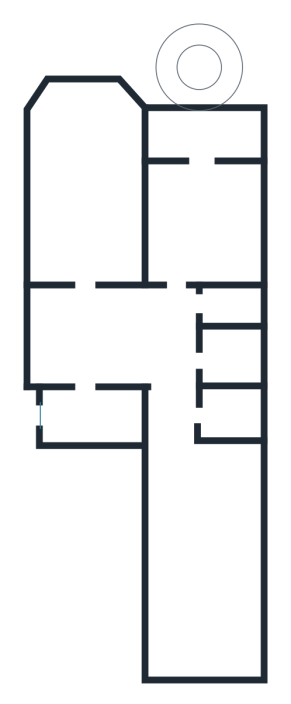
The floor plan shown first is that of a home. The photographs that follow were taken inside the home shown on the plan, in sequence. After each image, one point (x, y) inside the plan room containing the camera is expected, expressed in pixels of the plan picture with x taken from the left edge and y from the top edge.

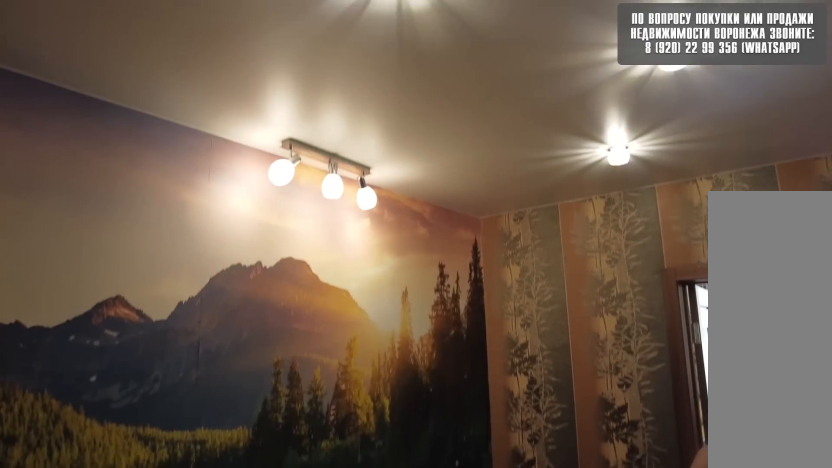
(92, 347)
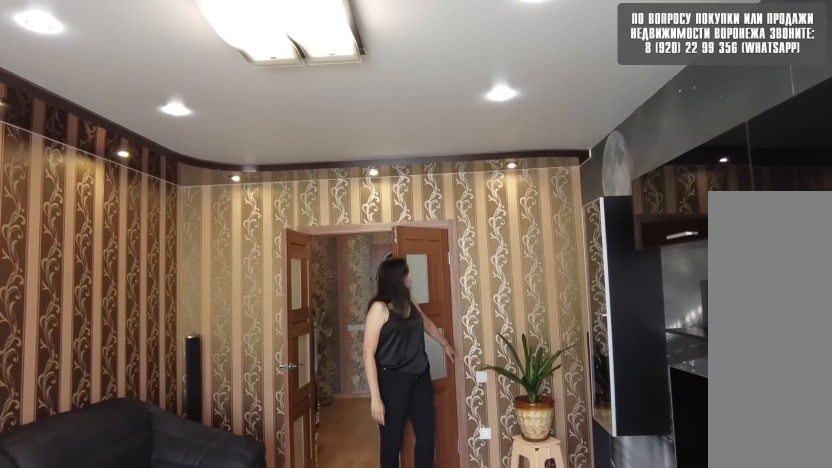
(84, 248)
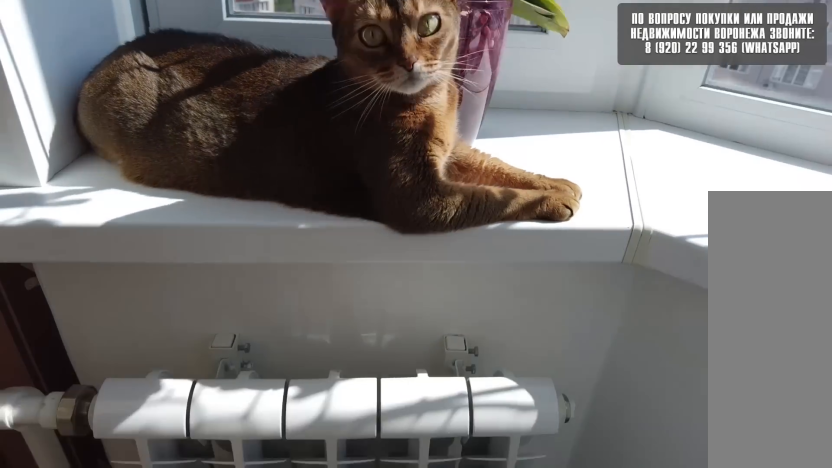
(84, 248)
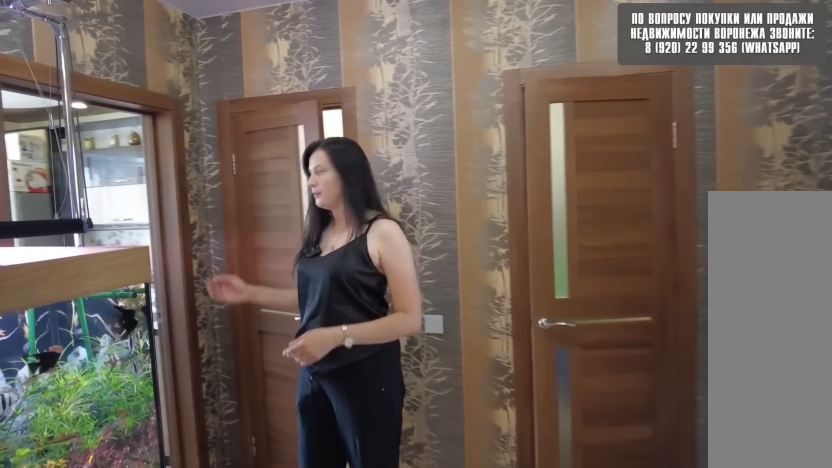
(88, 354)
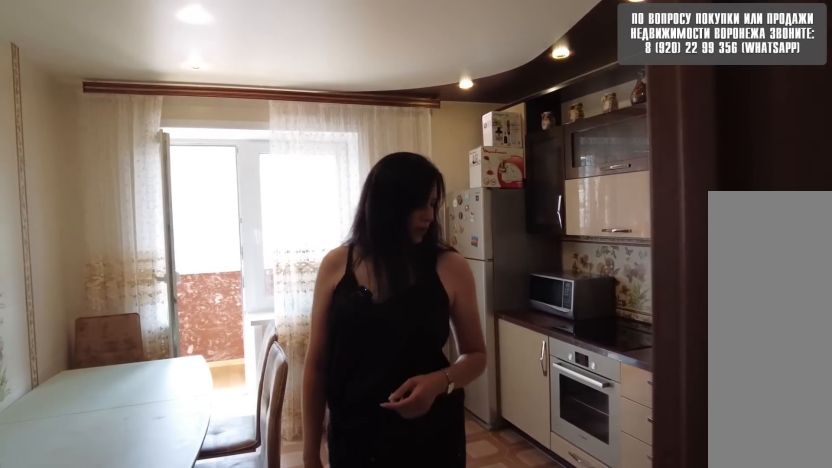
(170, 331)
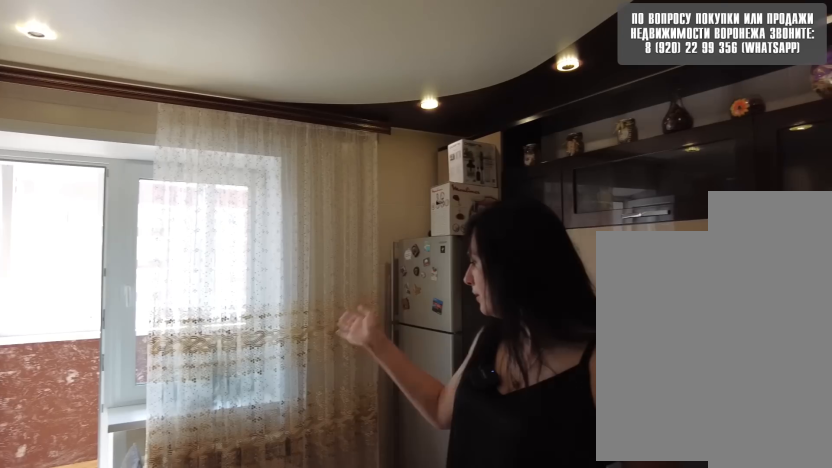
(207, 248)
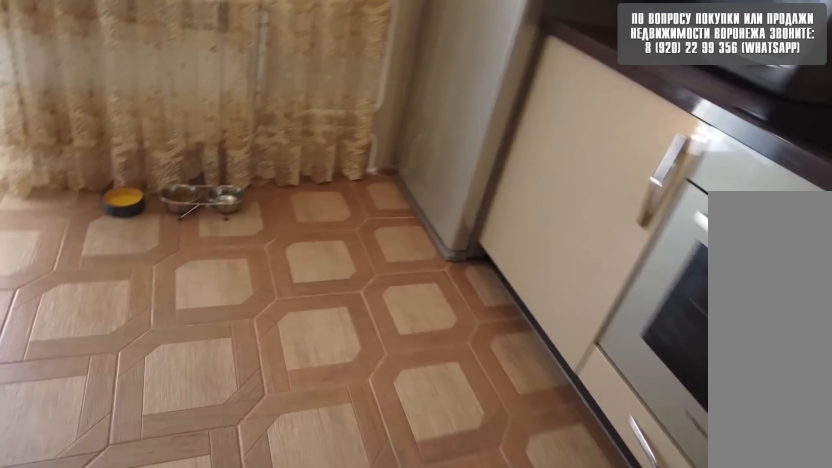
(207, 248)
